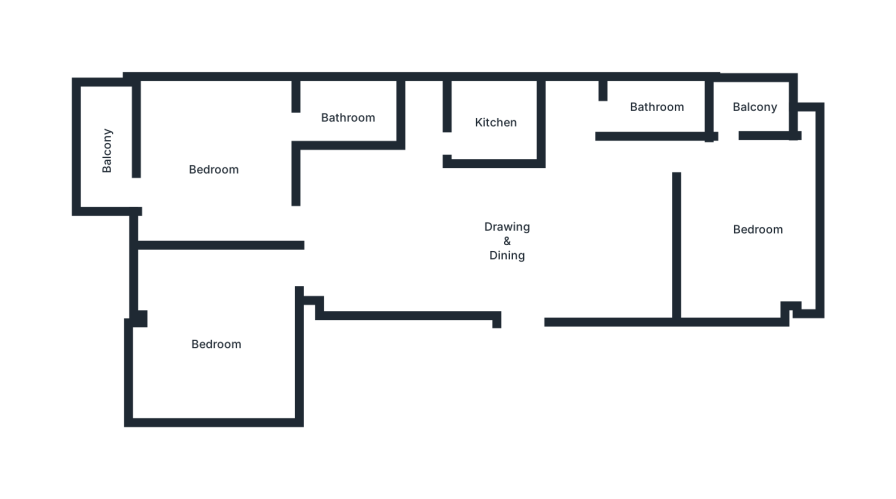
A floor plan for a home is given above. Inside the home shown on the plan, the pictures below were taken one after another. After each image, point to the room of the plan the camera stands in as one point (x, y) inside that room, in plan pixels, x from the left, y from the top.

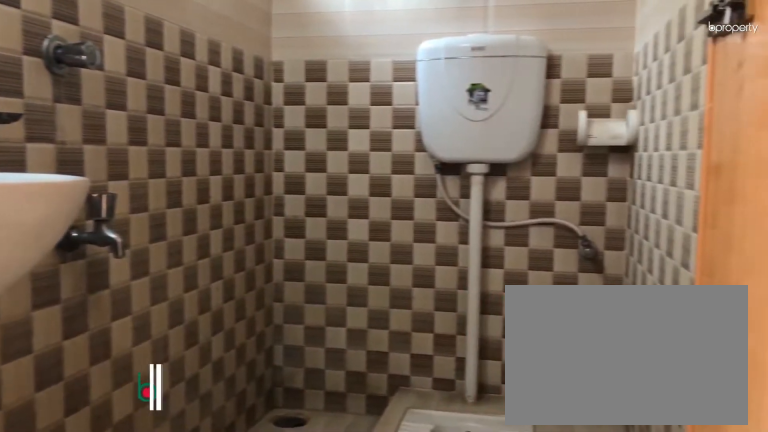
(653, 107)
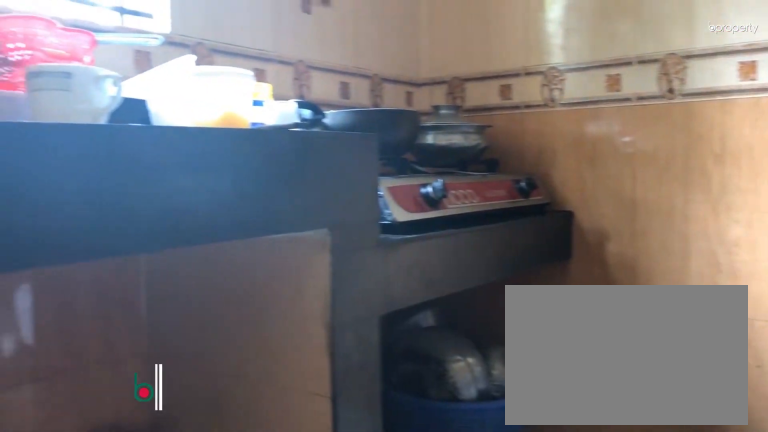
(491, 122)
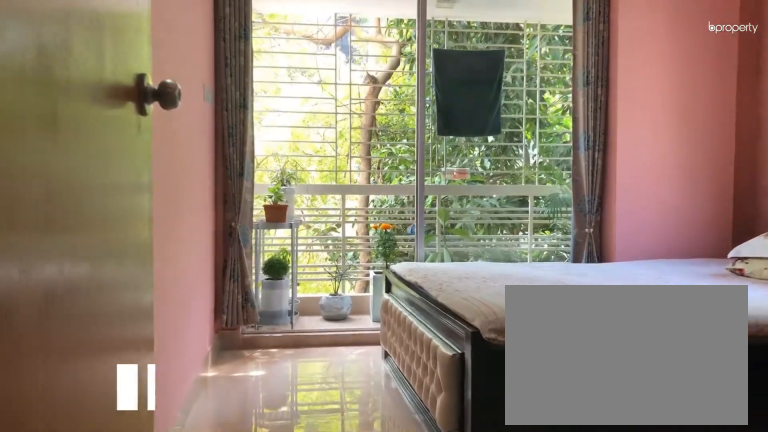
(212, 169)
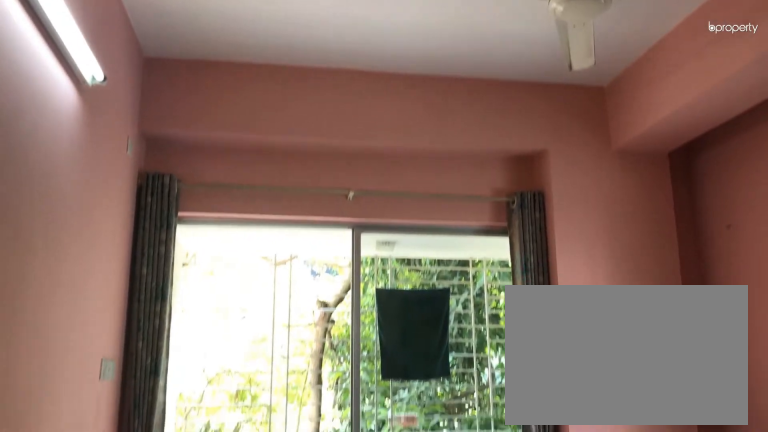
(213, 169)
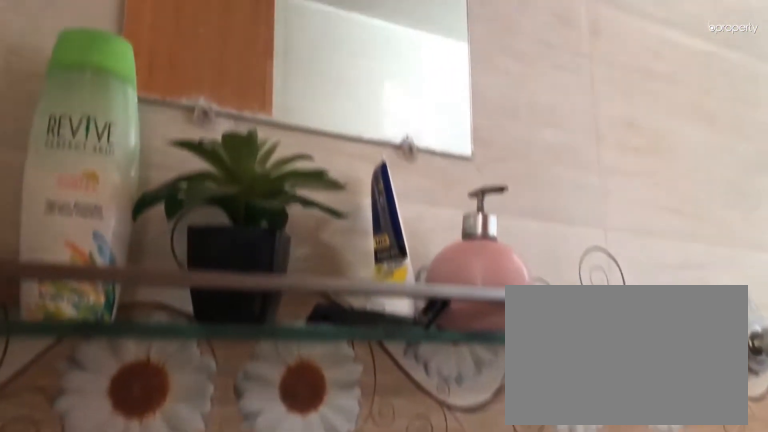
(359, 115)
